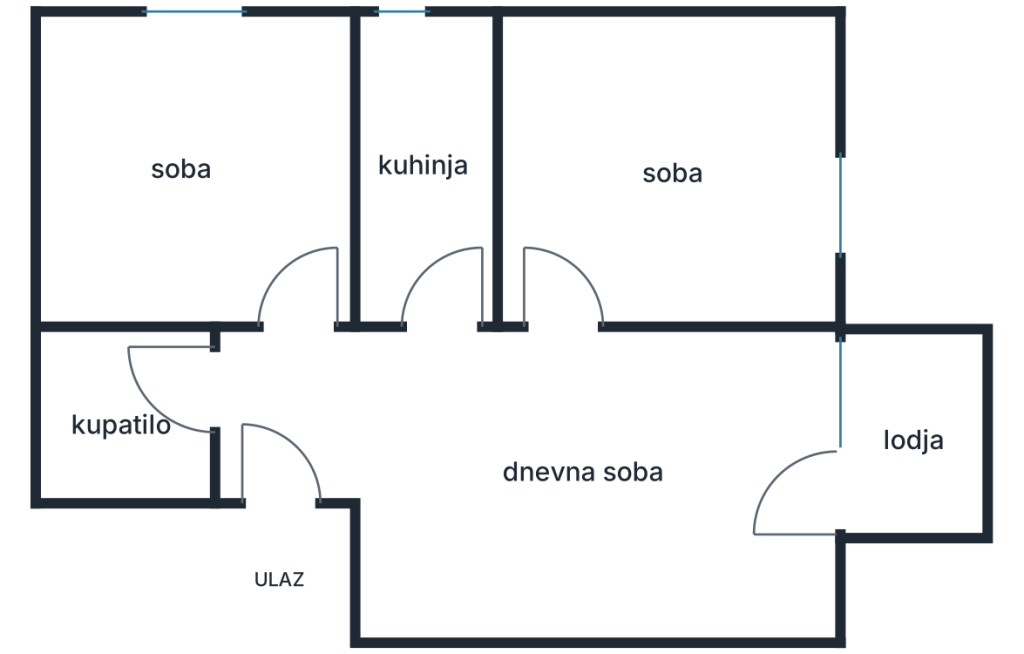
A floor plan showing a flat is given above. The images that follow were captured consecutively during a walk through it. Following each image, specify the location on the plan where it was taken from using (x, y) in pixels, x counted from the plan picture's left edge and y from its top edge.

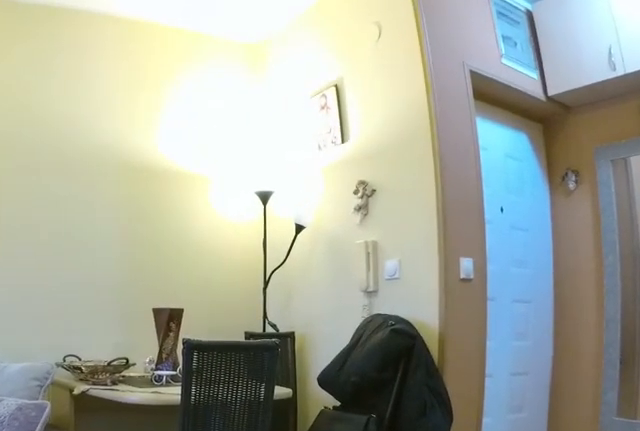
(571, 300)
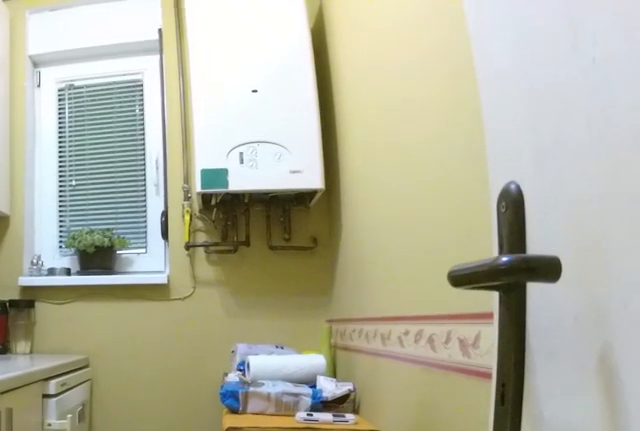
(447, 359)
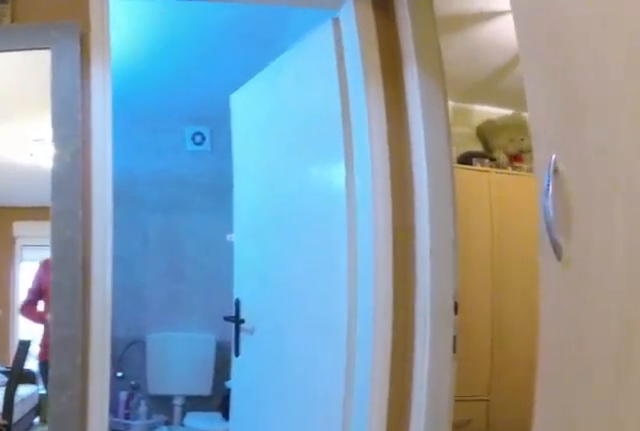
(394, 389)
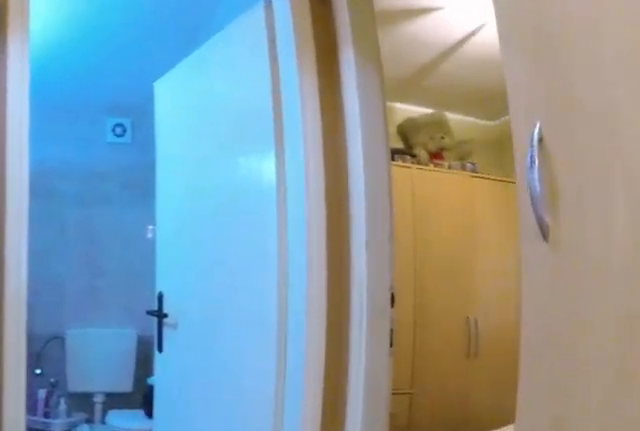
(381, 389)
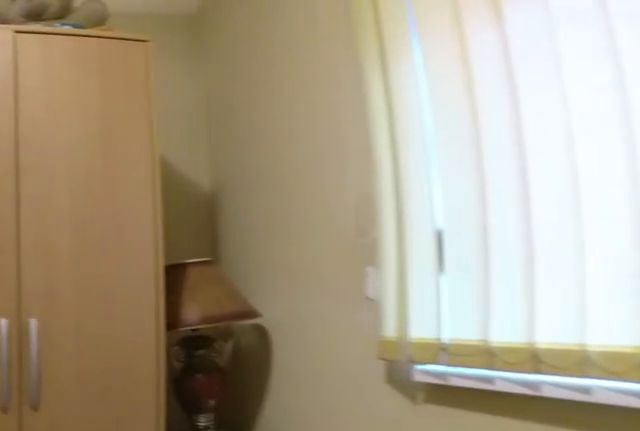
(316, 206)
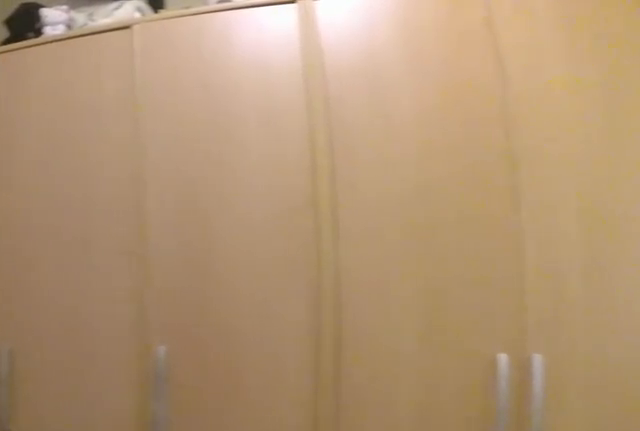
(314, 196)
